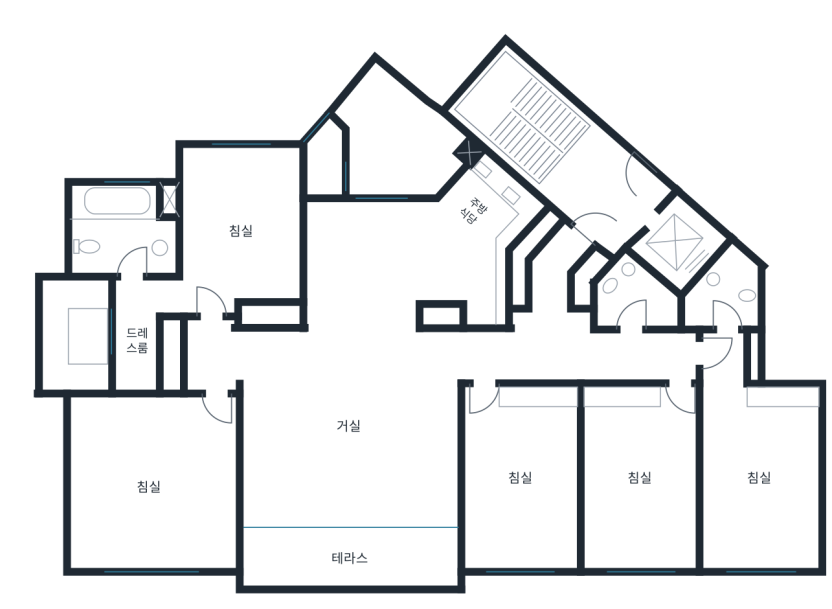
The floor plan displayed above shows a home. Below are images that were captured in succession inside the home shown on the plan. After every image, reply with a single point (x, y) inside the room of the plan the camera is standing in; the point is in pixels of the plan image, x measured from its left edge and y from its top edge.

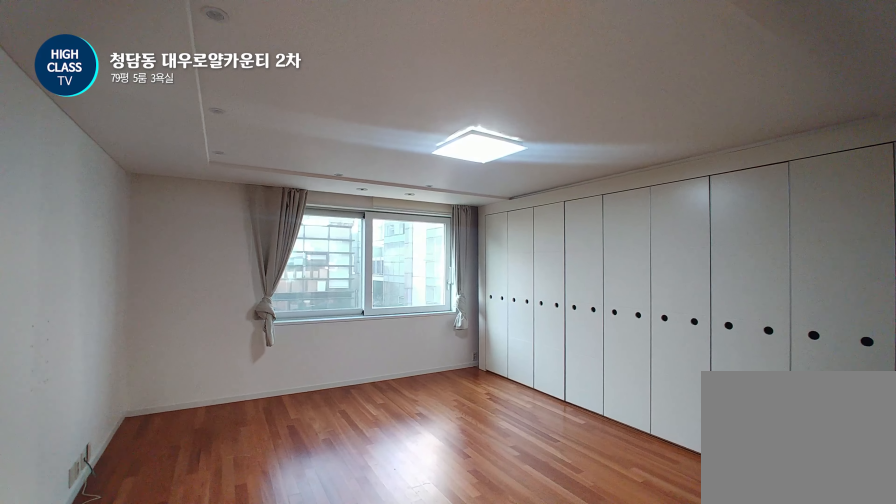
(153, 486)
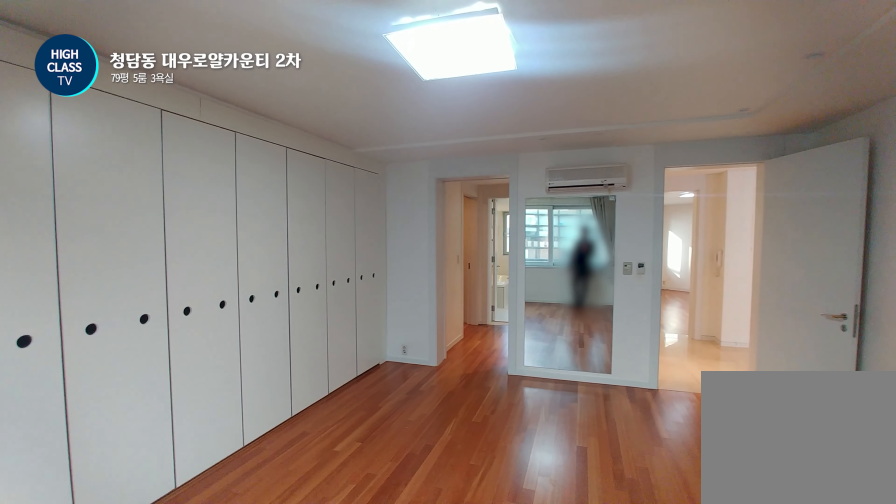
(153, 486)
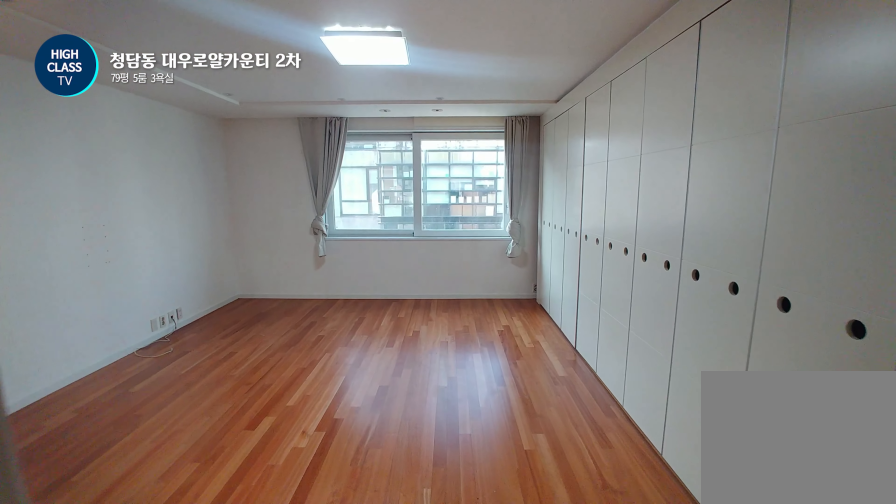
(151, 486)
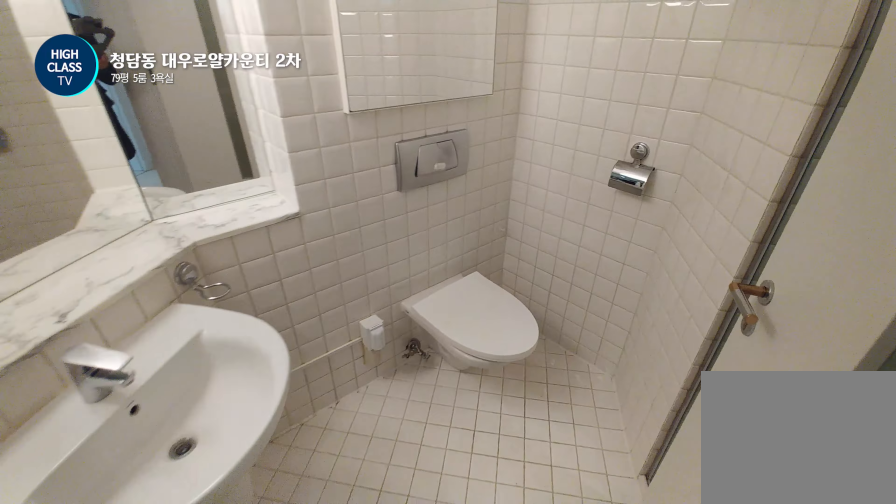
(633, 298)
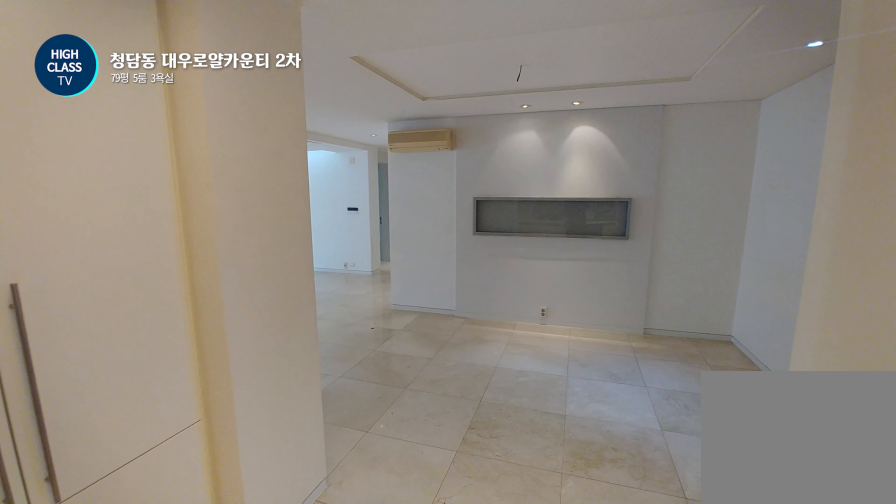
(417, 255)
